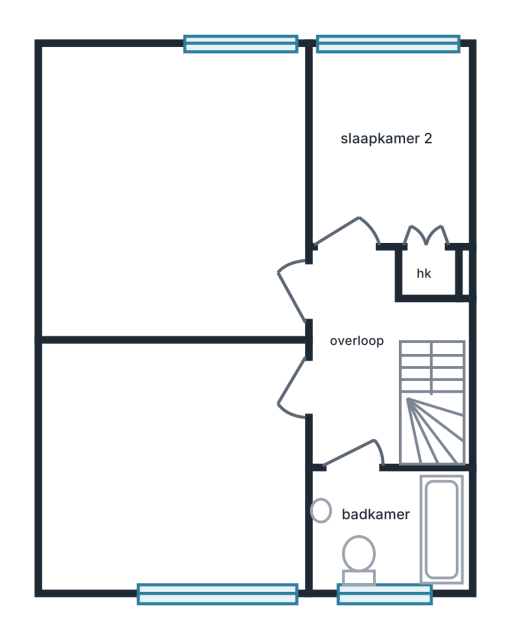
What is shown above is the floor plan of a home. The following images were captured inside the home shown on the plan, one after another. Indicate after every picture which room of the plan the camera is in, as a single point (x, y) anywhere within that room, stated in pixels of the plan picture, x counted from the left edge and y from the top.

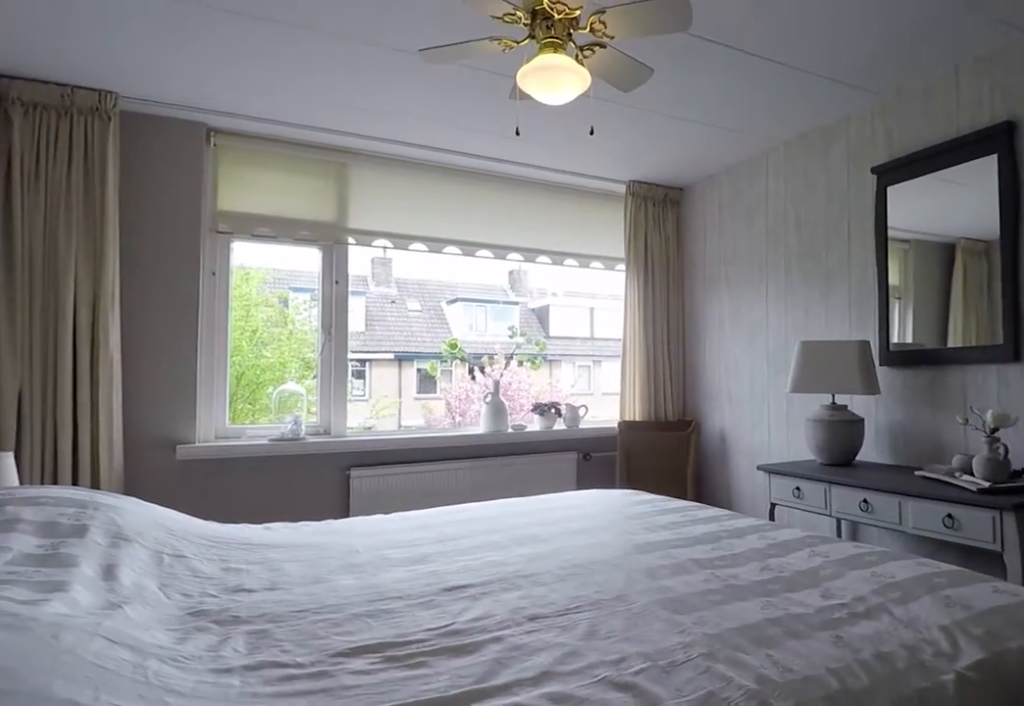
(174, 195)
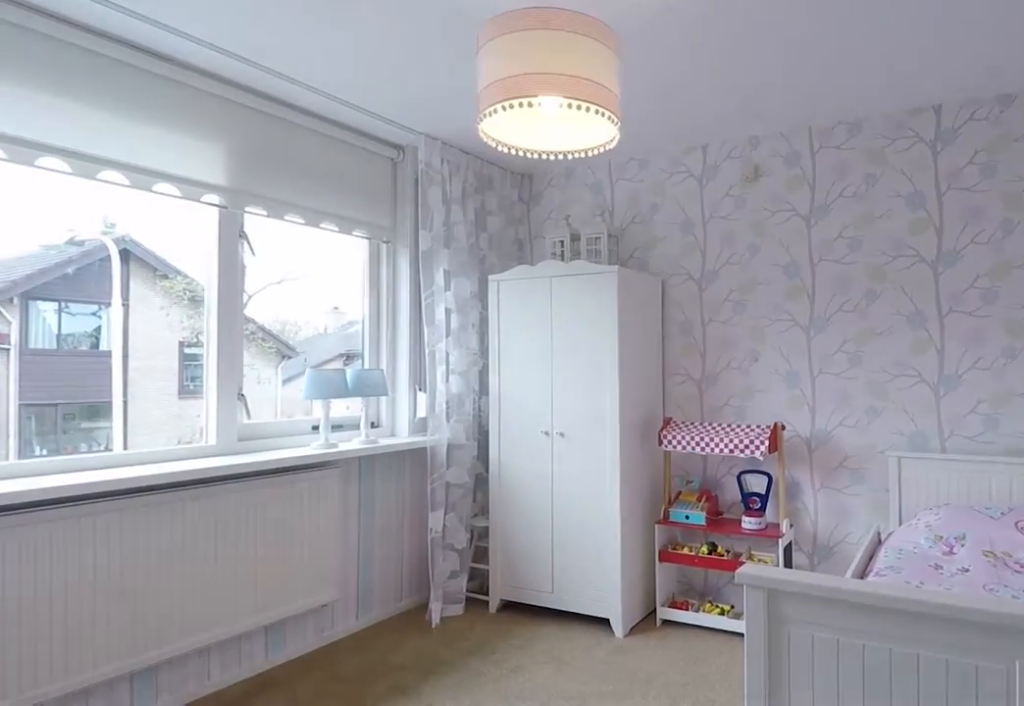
(57, 460)
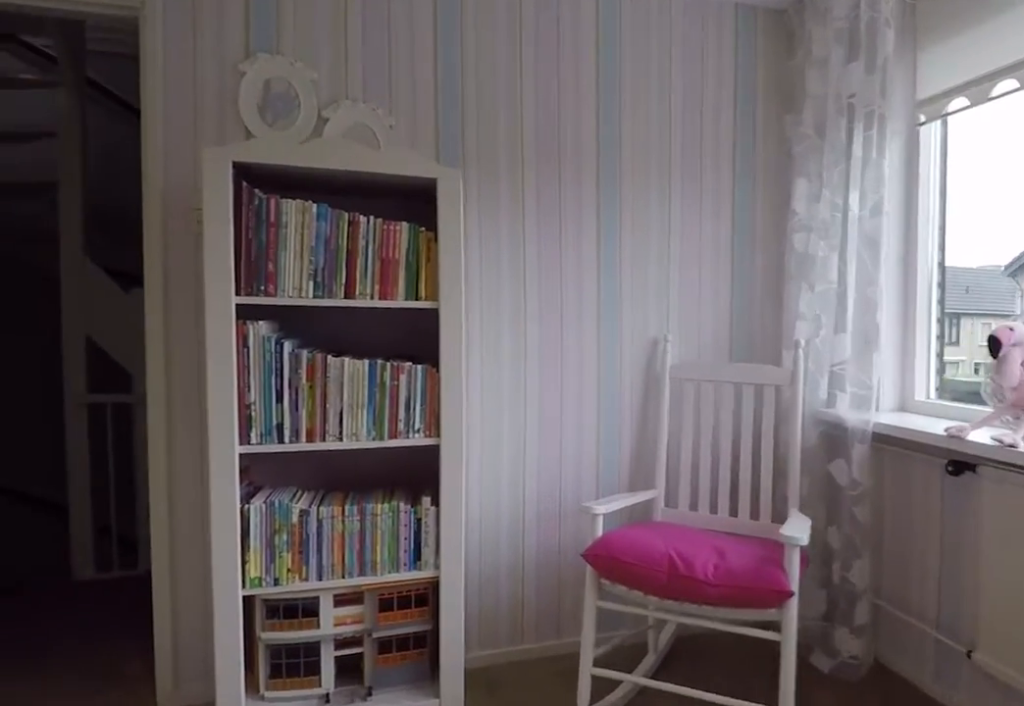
(57, 460)
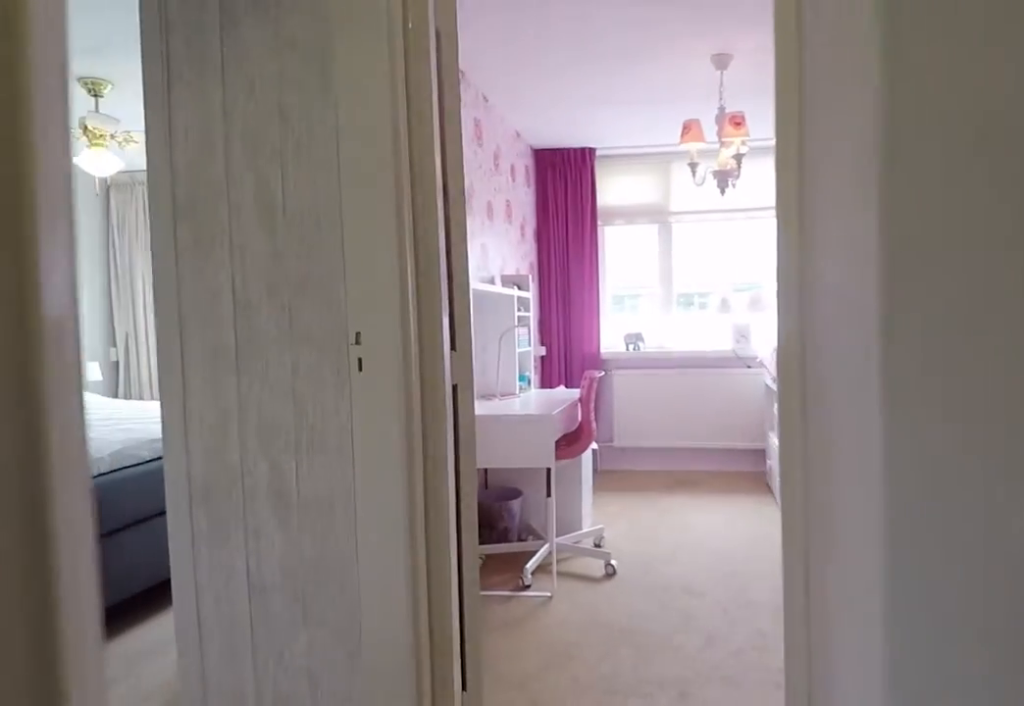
(363, 358)
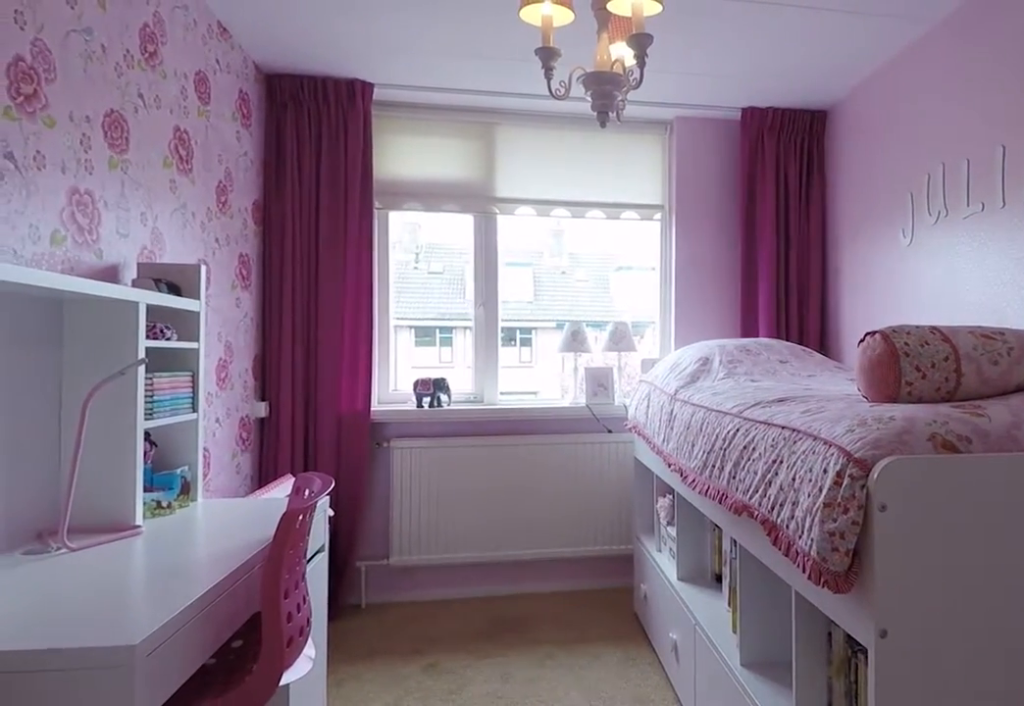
(389, 146)
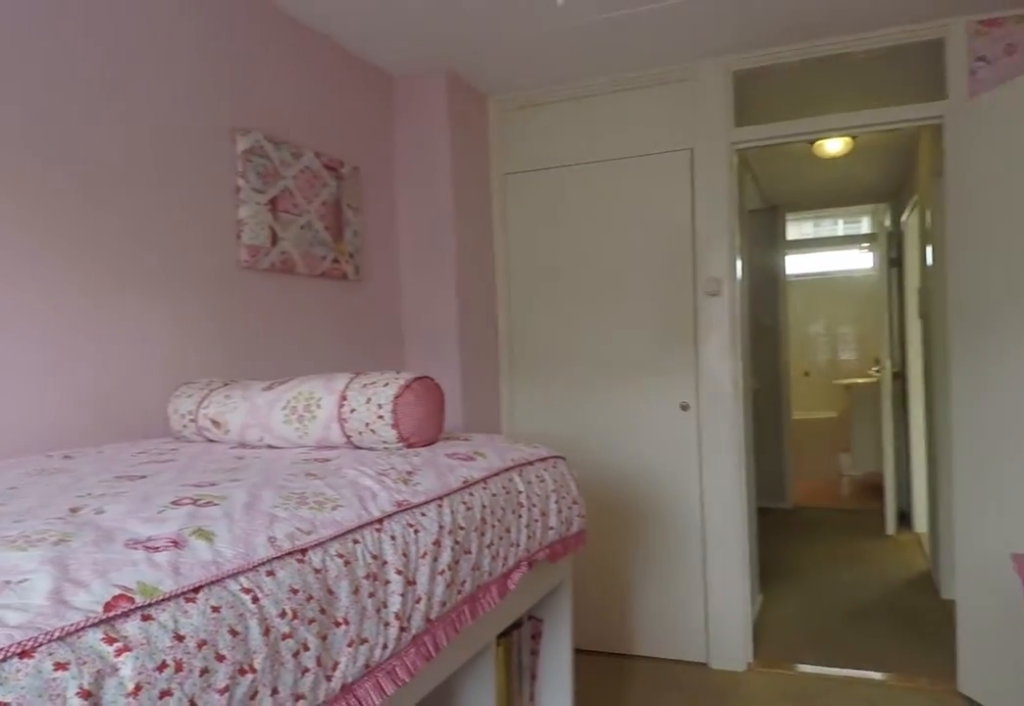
(389, 146)
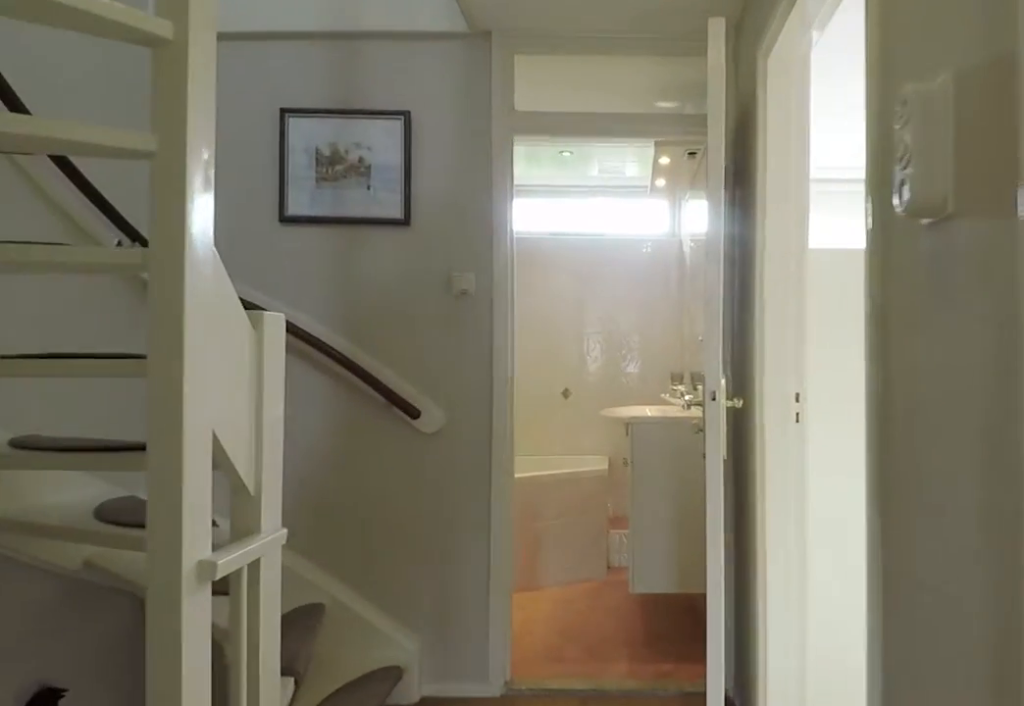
(364, 357)
